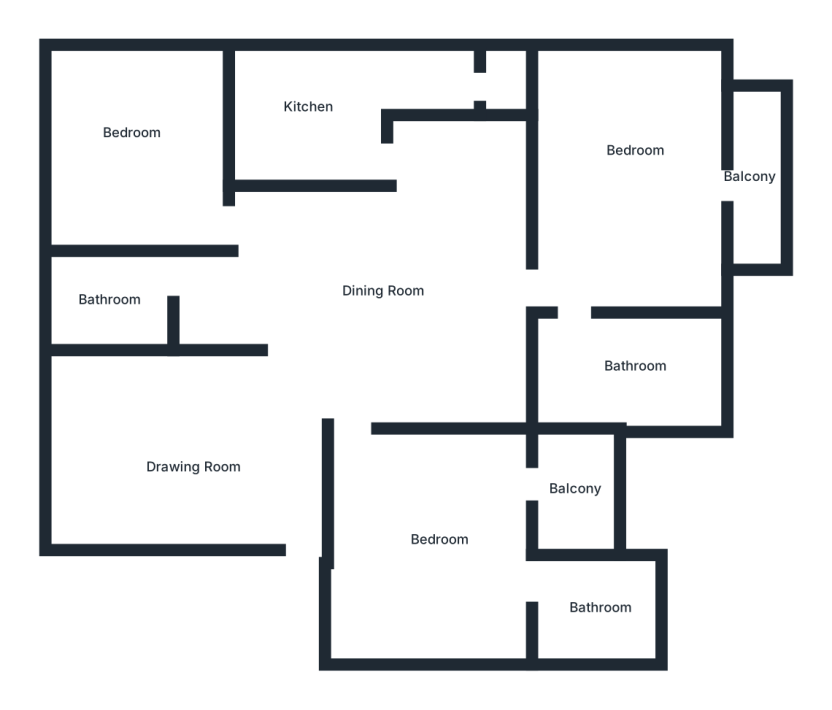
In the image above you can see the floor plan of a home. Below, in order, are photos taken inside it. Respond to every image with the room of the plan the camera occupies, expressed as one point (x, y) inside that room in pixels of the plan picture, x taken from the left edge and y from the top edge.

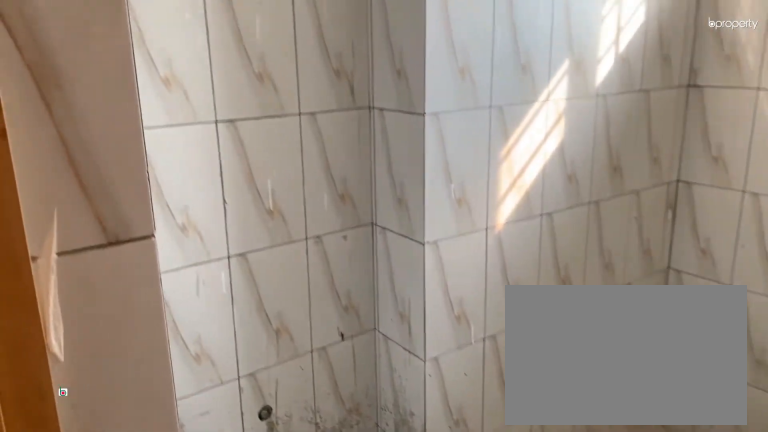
(108, 302)
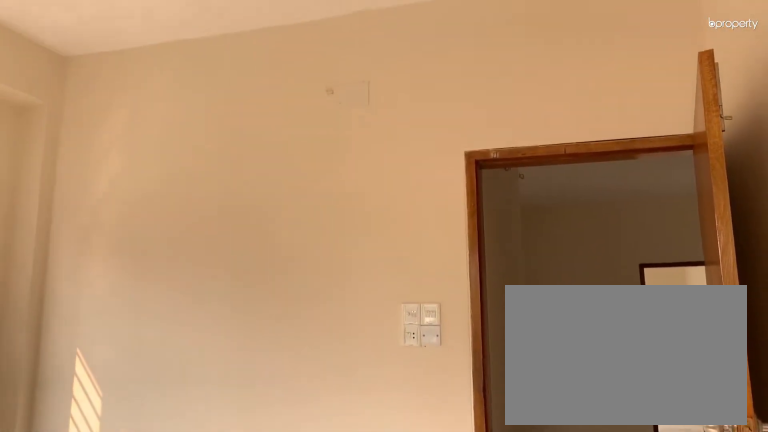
(146, 138)
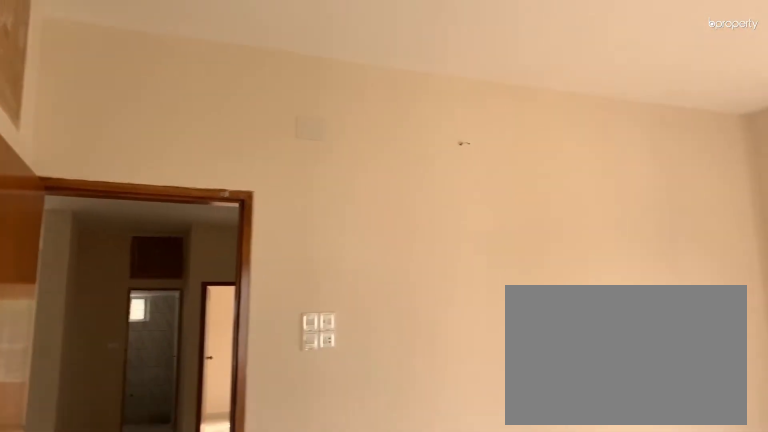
(623, 161)
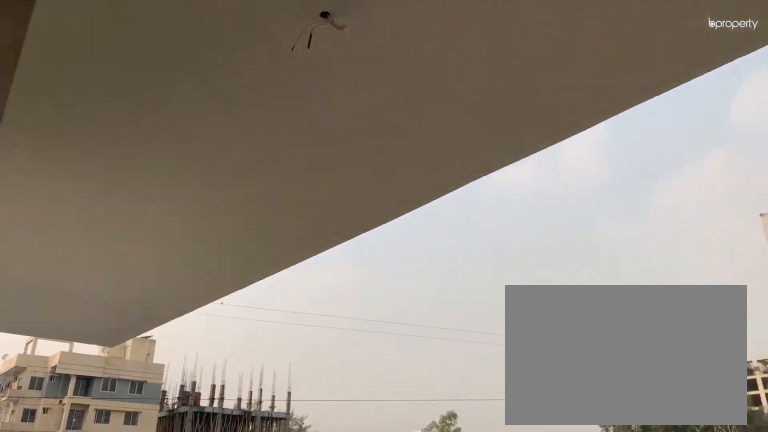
(748, 177)
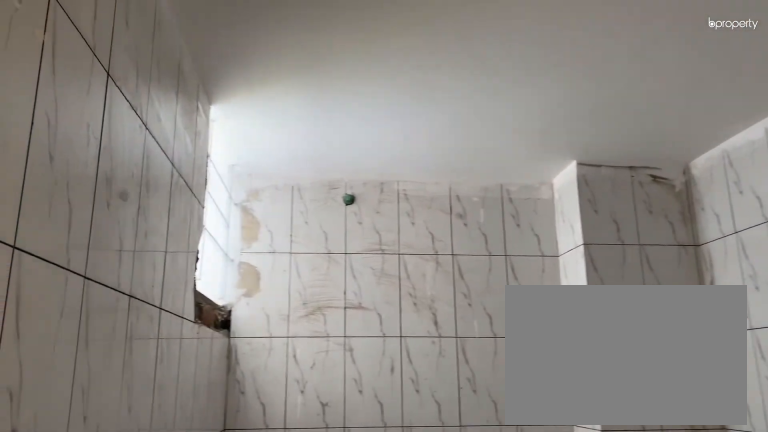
(601, 604)
